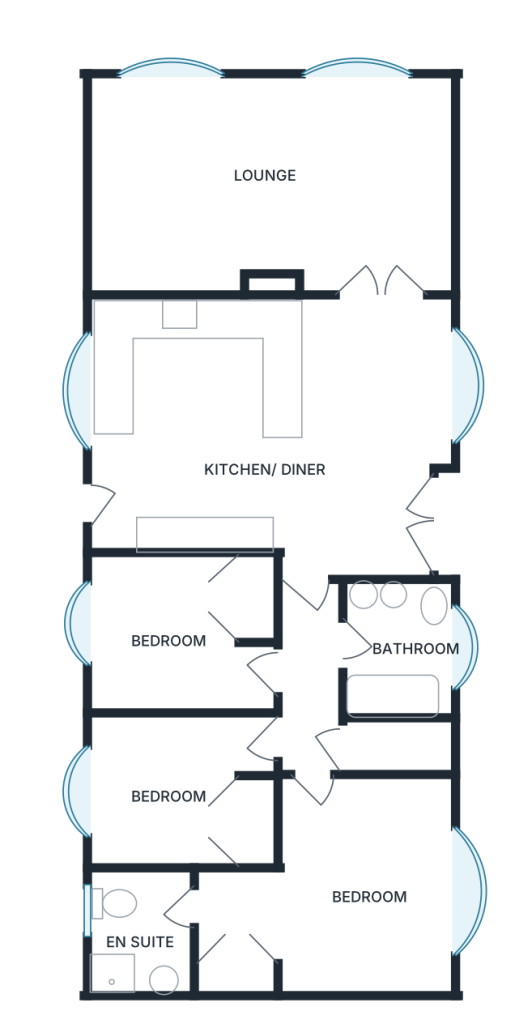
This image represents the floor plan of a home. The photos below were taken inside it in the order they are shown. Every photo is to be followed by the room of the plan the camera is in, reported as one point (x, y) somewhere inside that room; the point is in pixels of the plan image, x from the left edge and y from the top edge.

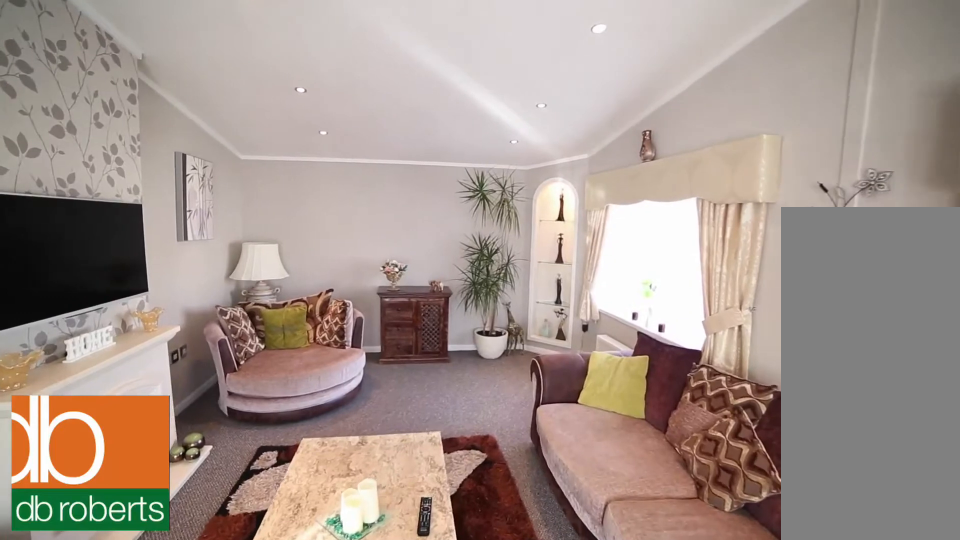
(272, 180)
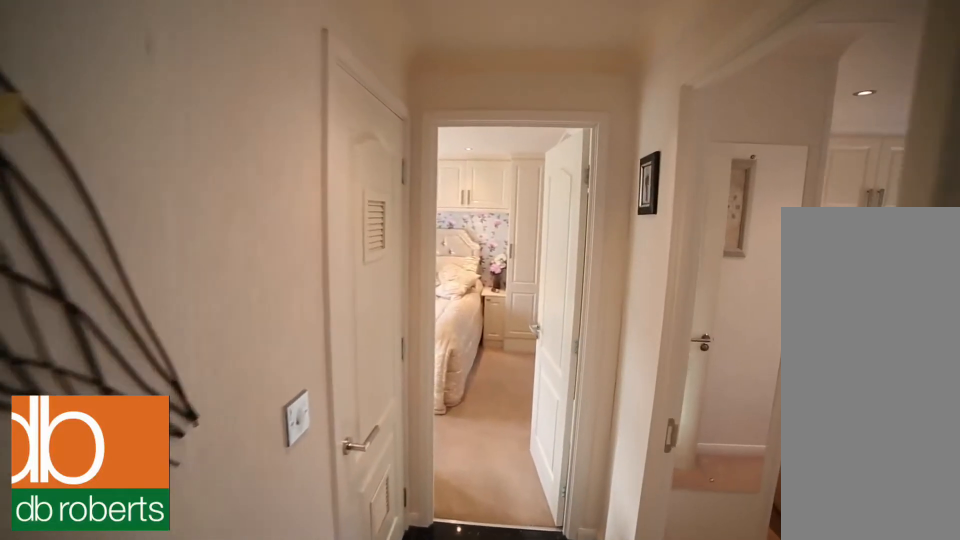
(308, 686)
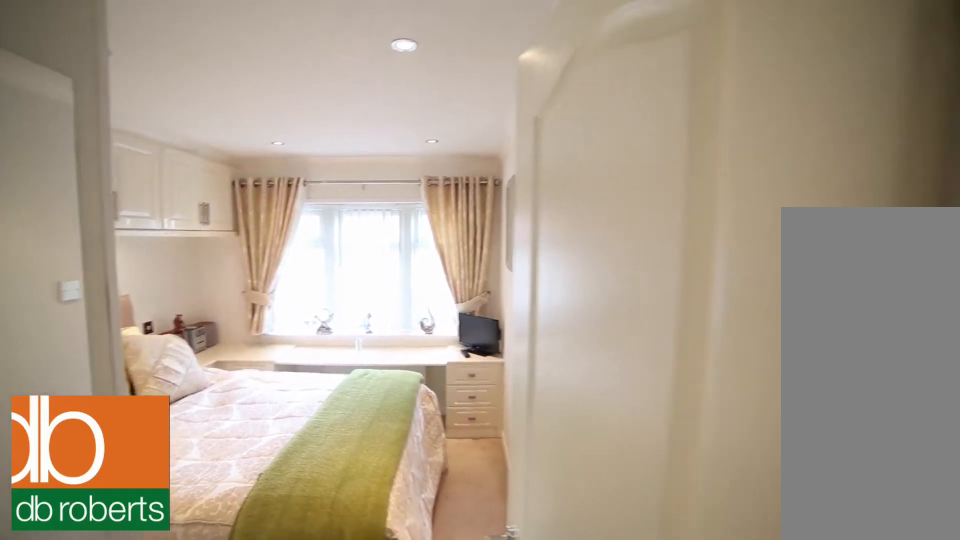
(176, 790)
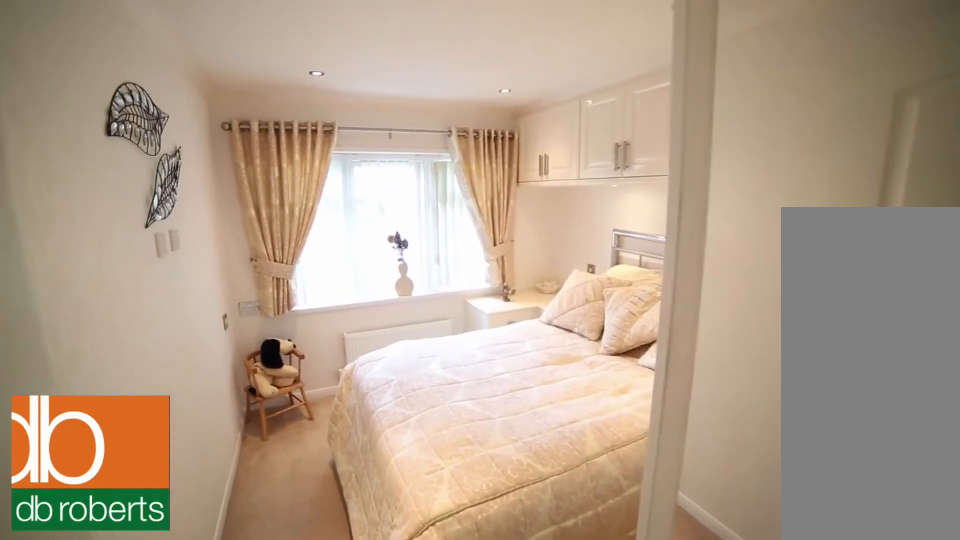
(178, 631)
